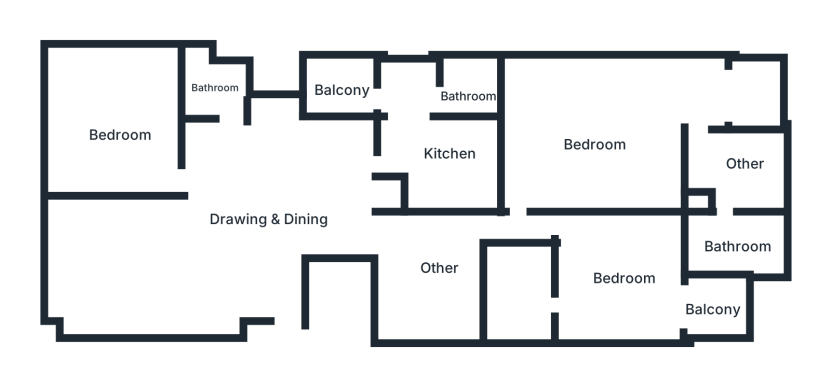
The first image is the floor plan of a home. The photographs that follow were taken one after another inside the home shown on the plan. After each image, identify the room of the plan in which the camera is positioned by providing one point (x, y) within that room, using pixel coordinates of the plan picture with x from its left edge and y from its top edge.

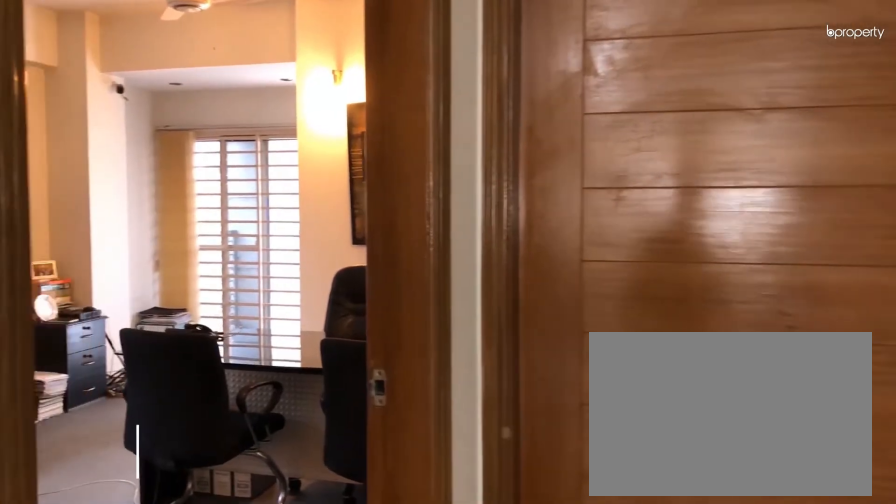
(528, 184)
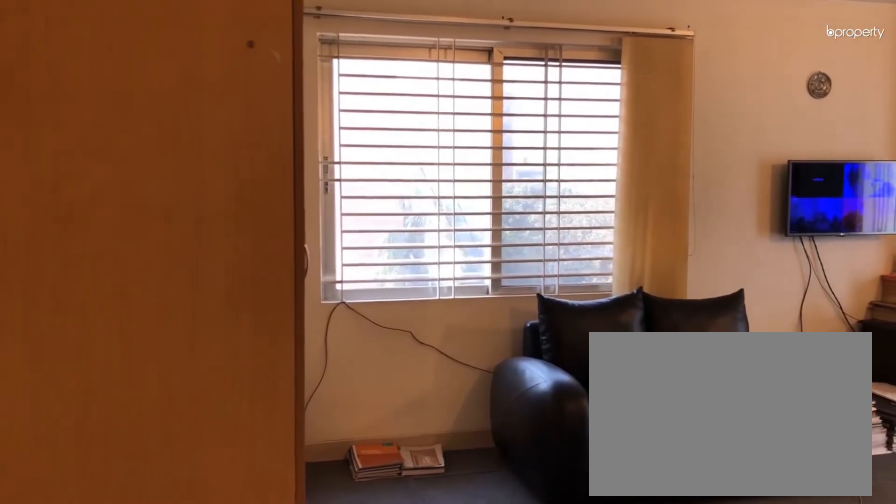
(595, 144)
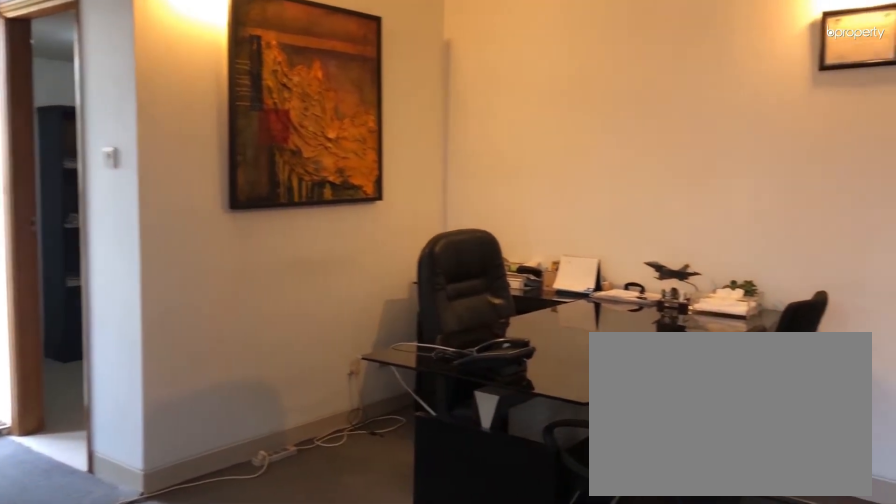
(595, 144)
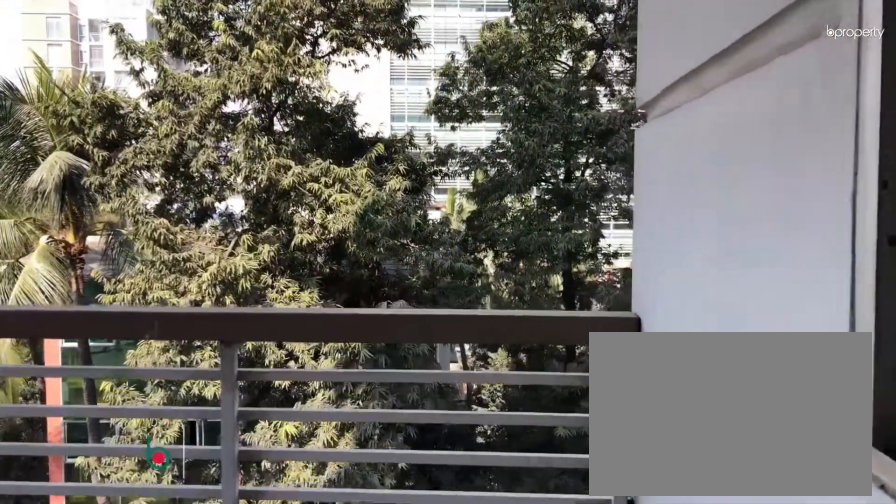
(757, 92)
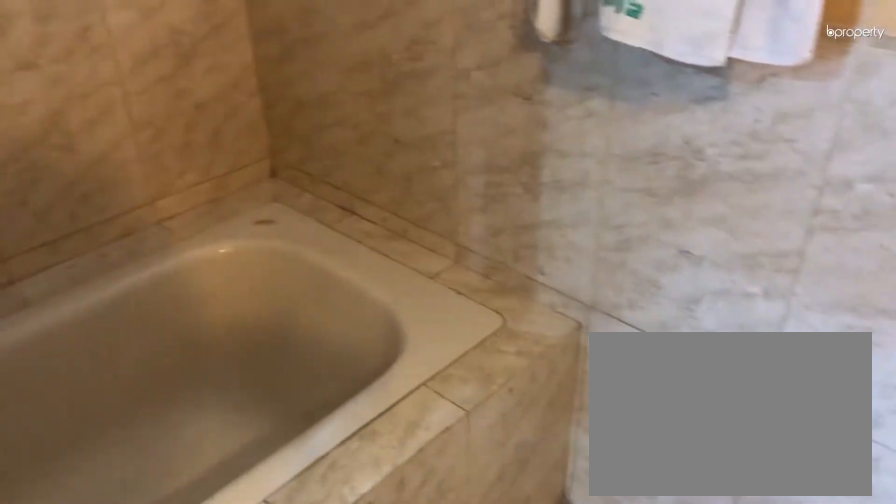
(739, 248)
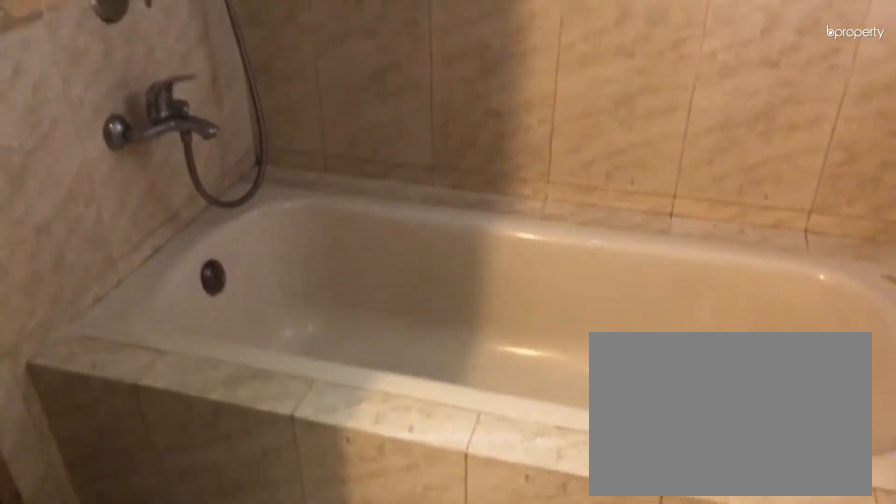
(739, 248)
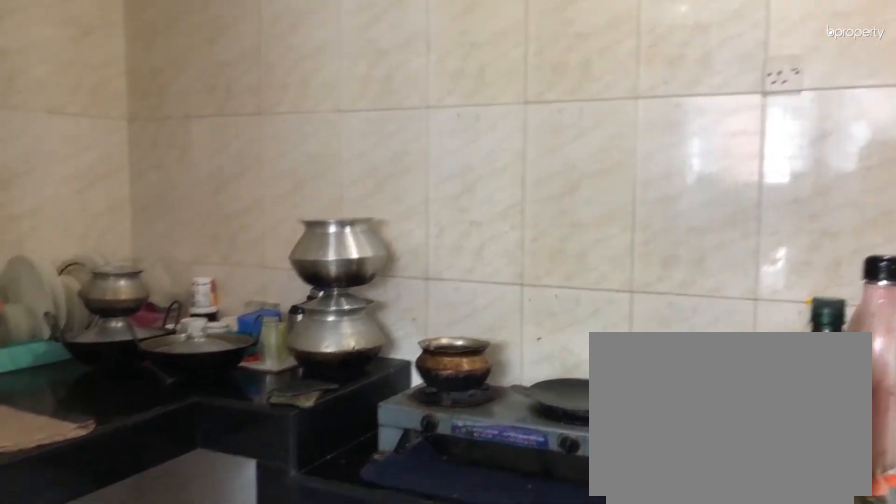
(453, 153)
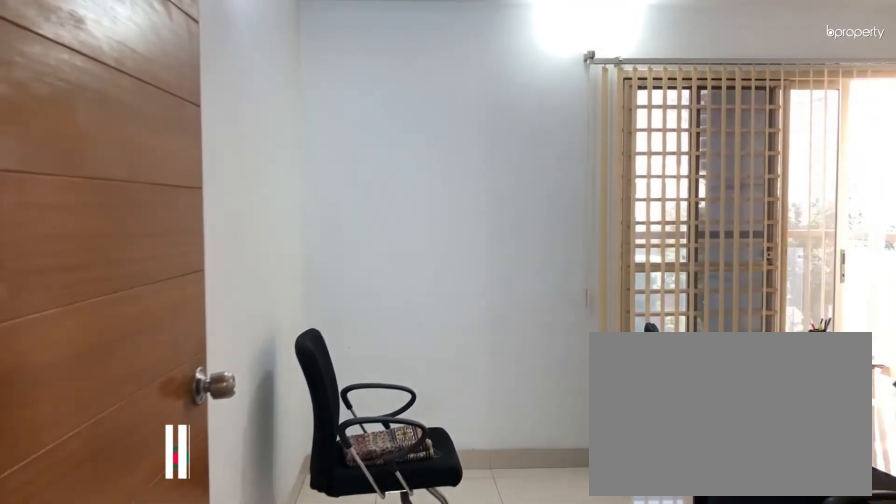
(582, 233)
